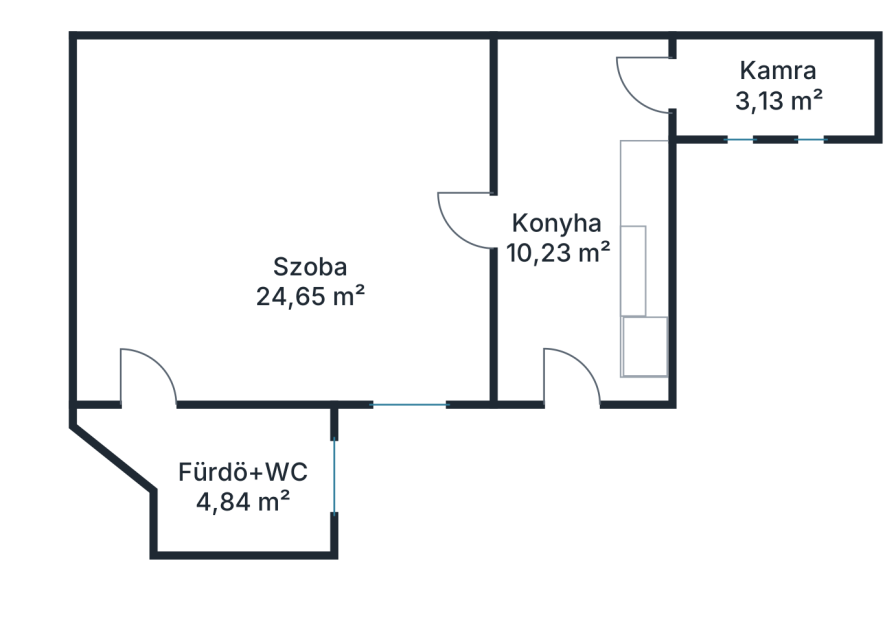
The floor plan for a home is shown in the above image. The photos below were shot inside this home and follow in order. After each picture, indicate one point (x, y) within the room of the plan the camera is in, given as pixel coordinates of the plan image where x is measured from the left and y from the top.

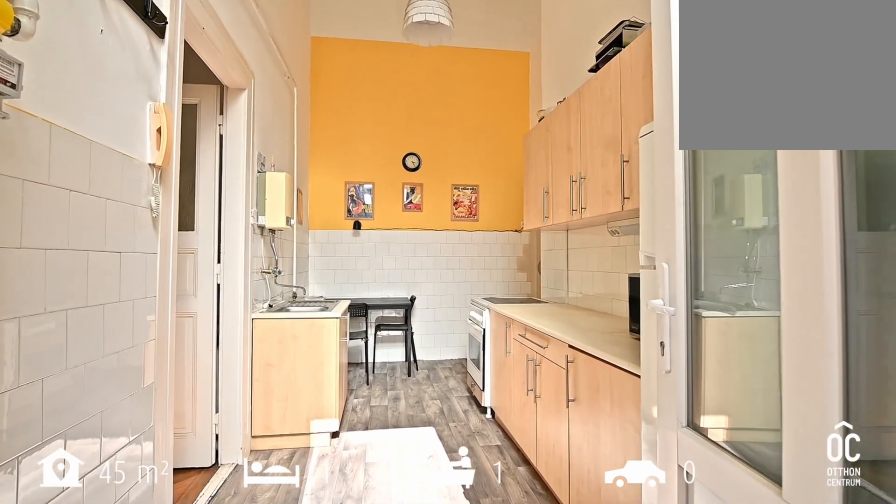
(558, 333)
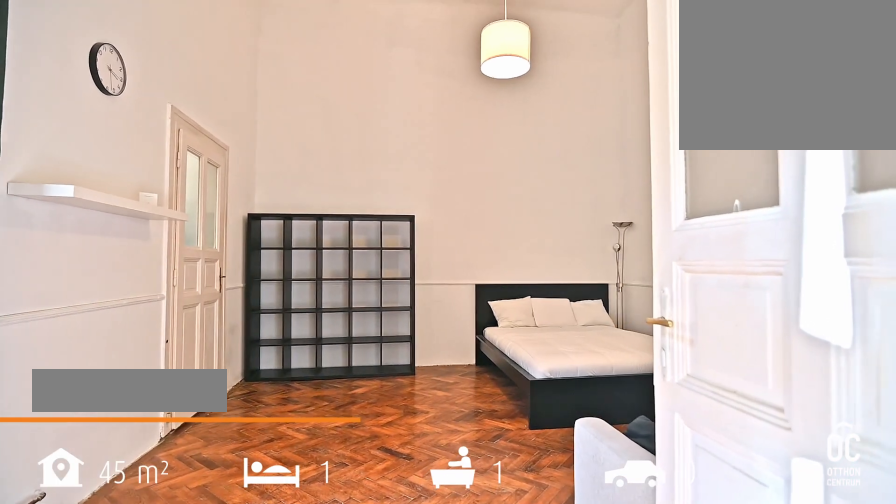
(284, 189)
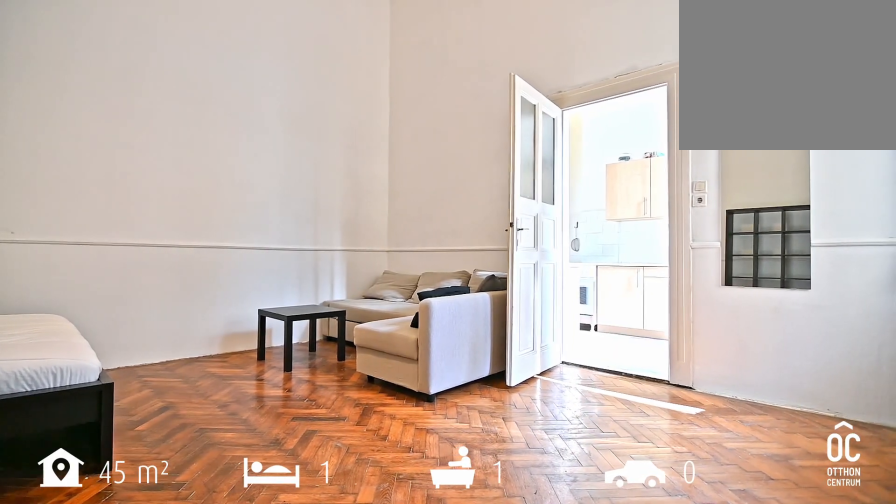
(284, 190)
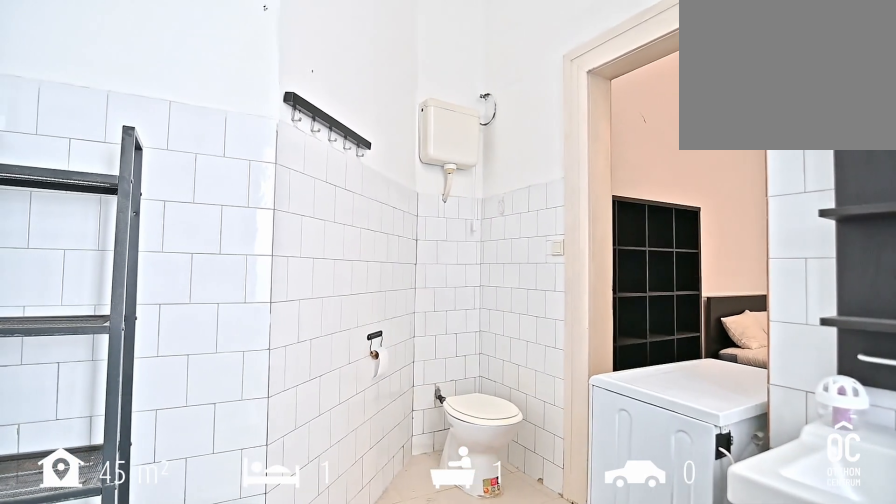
(241, 477)
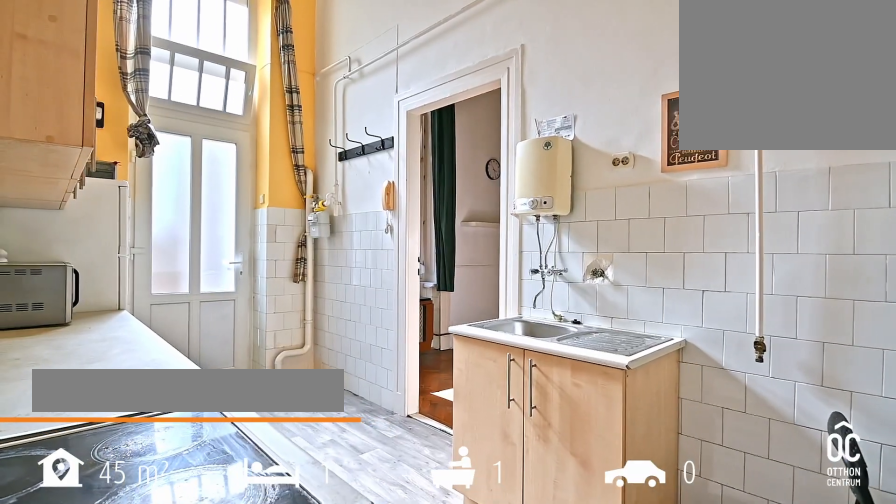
(557, 190)
